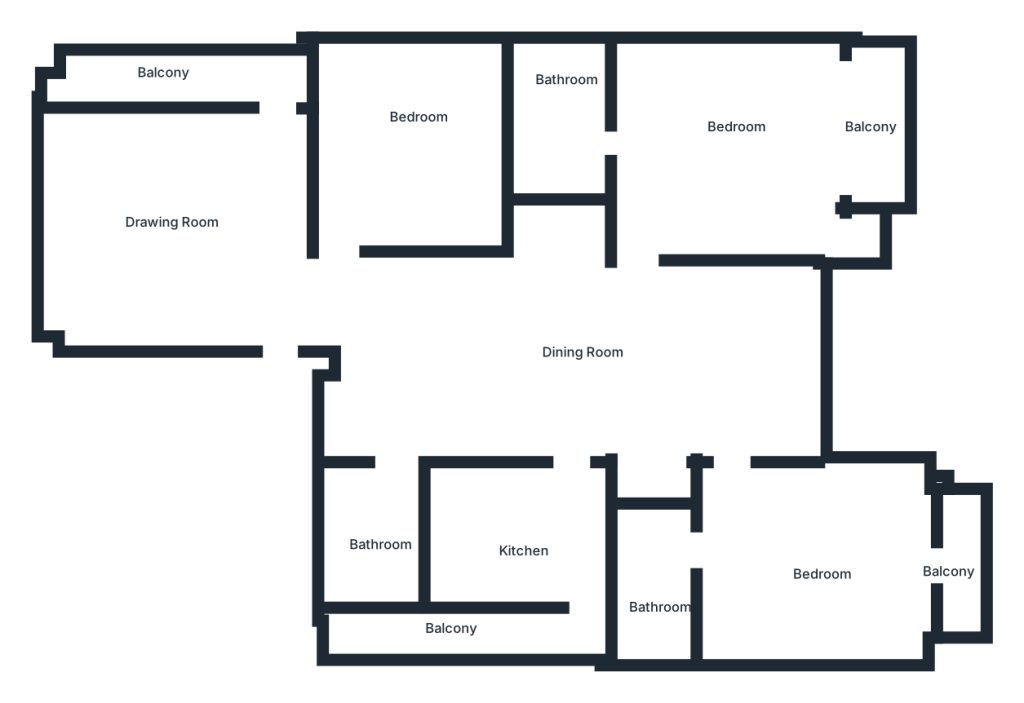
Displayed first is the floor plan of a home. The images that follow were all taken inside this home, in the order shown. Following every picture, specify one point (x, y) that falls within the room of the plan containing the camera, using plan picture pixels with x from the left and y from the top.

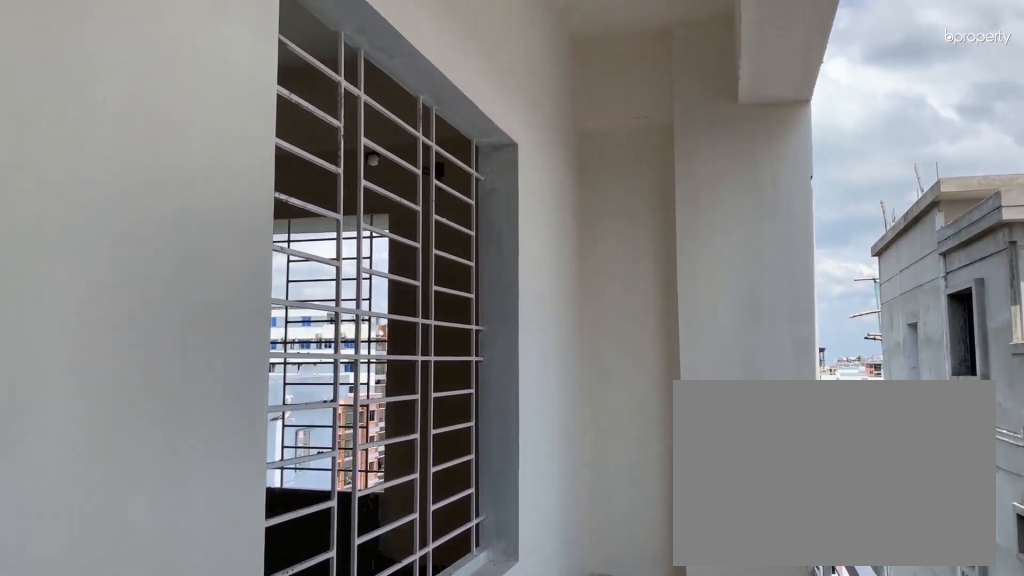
(211, 76)
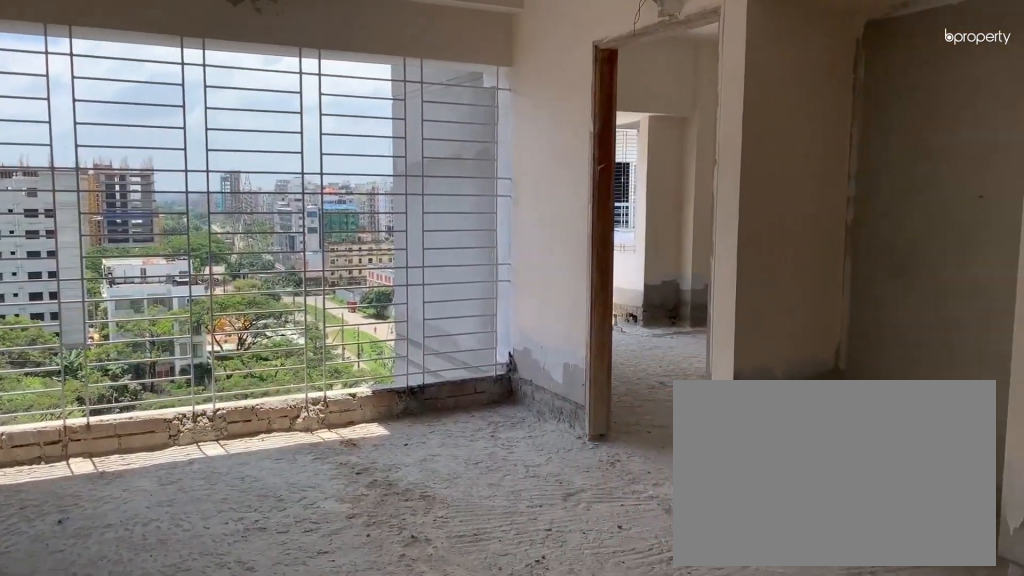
(507, 366)
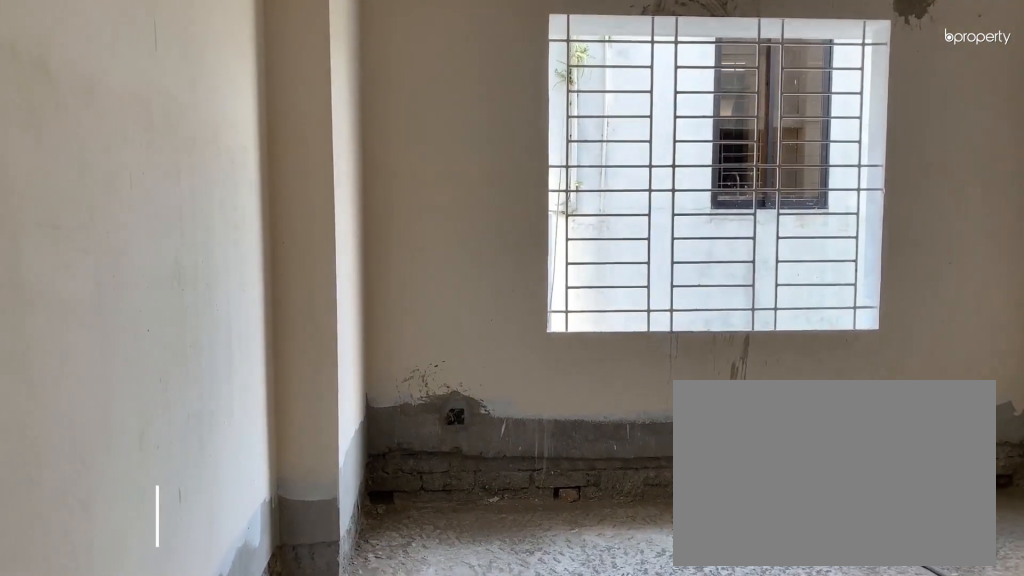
(417, 142)
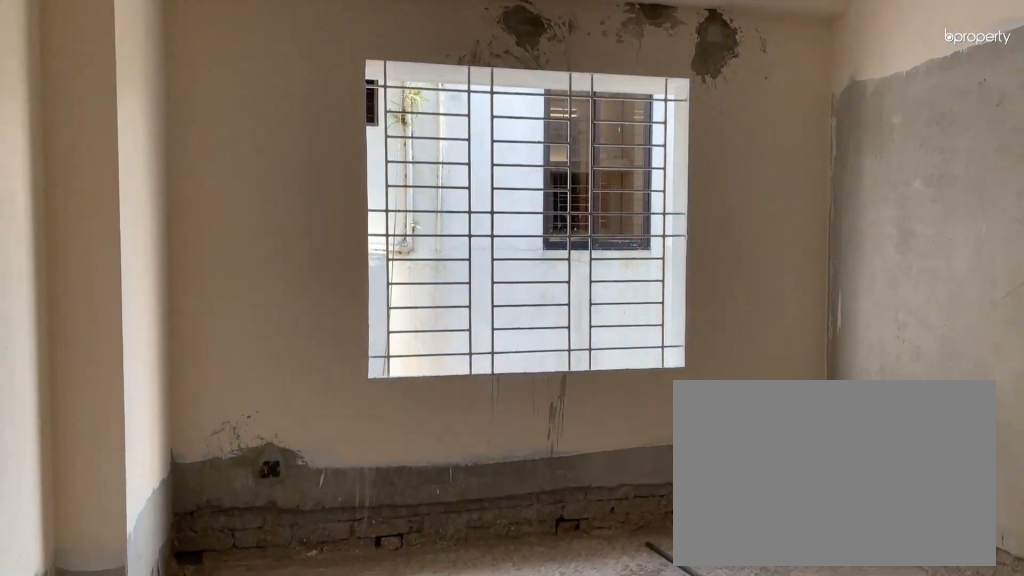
(417, 142)
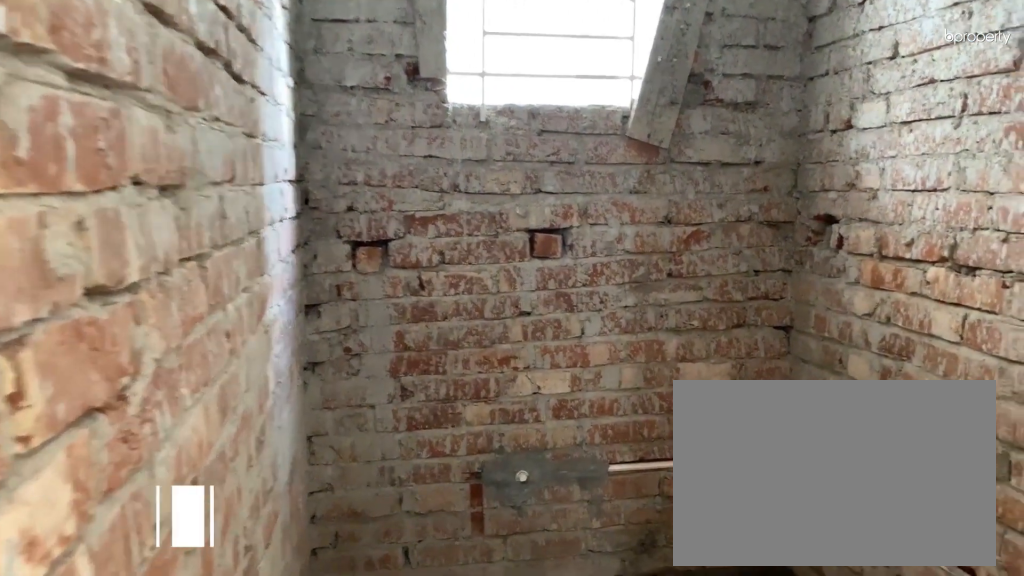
(378, 537)
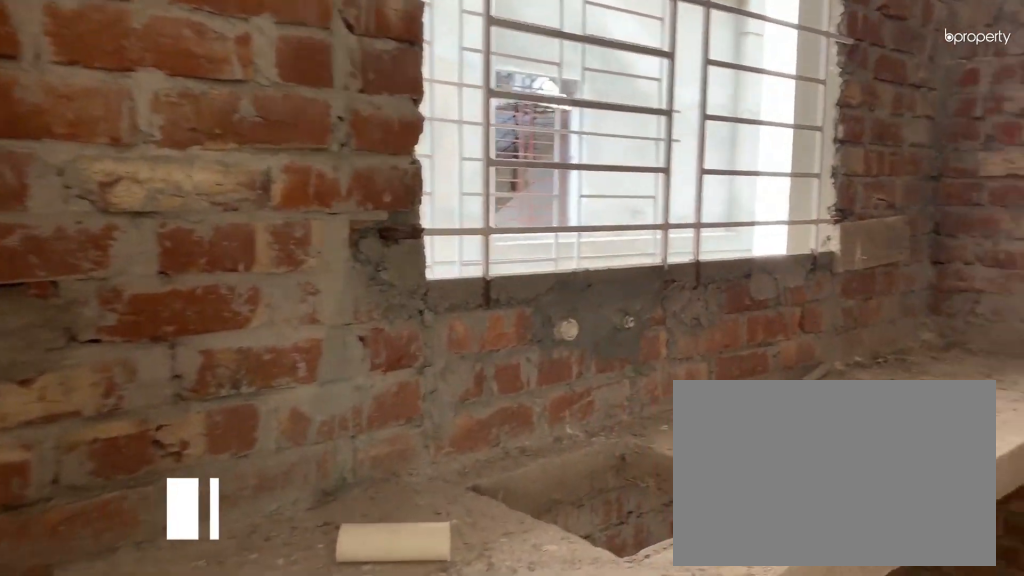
(521, 535)
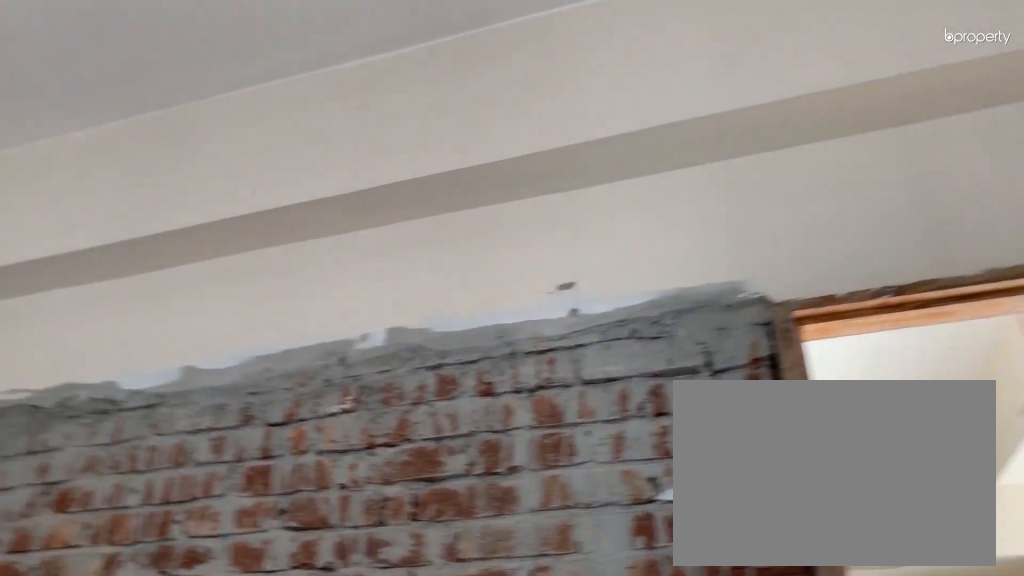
(521, 535)
